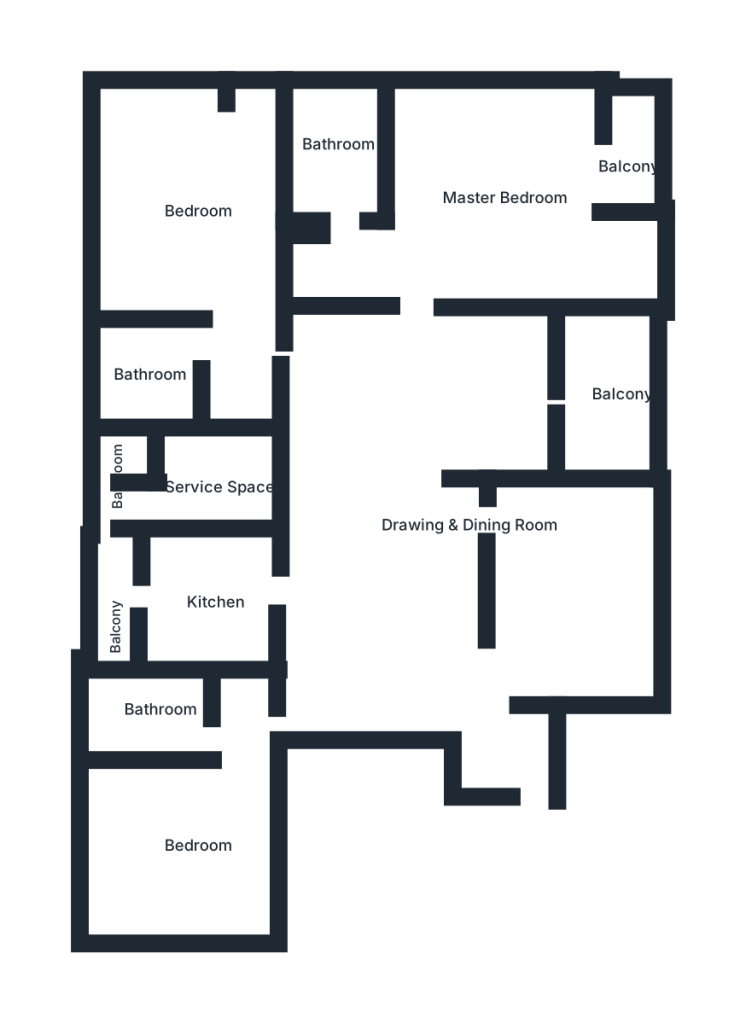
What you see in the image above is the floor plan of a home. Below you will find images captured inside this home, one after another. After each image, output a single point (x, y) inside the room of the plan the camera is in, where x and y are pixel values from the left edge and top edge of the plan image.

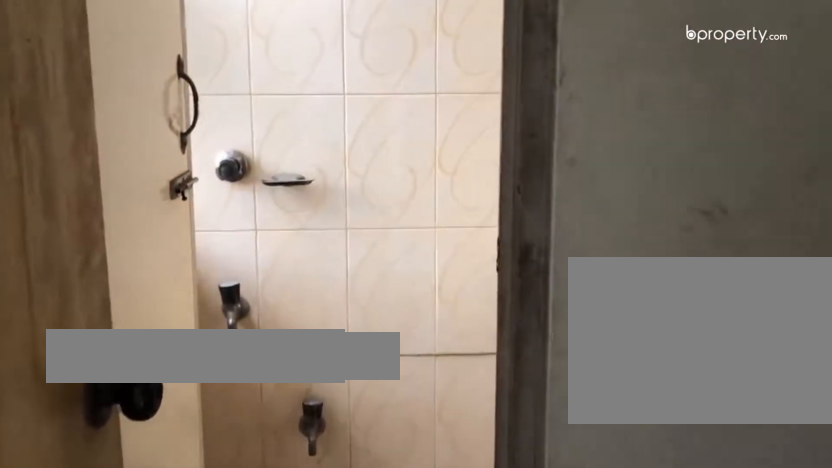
(224, 484)
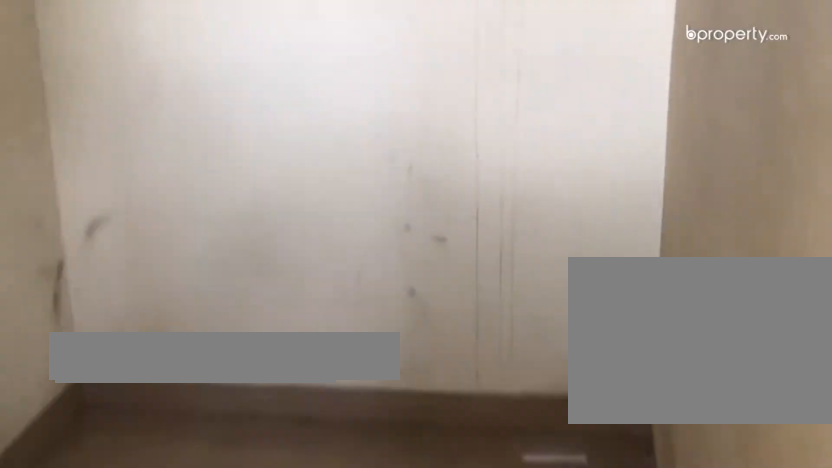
(224, 484)
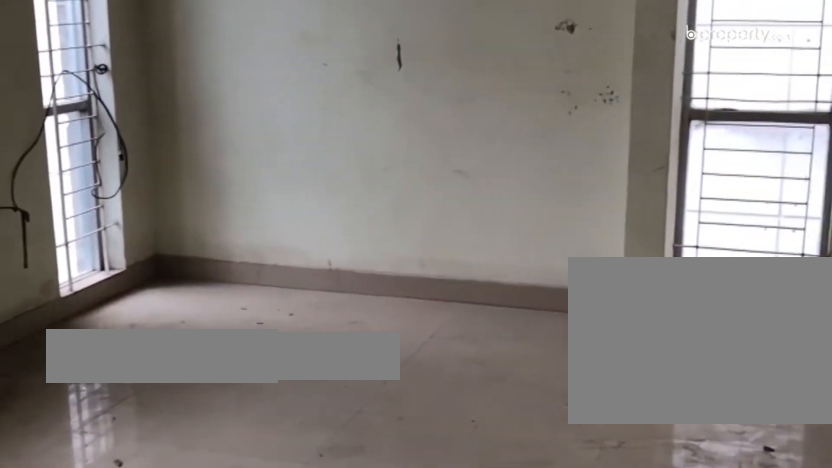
(190, 214)
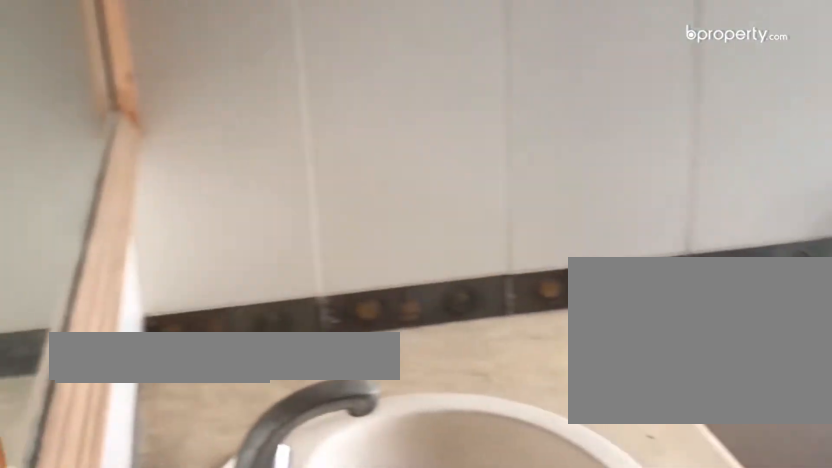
(150, 368)
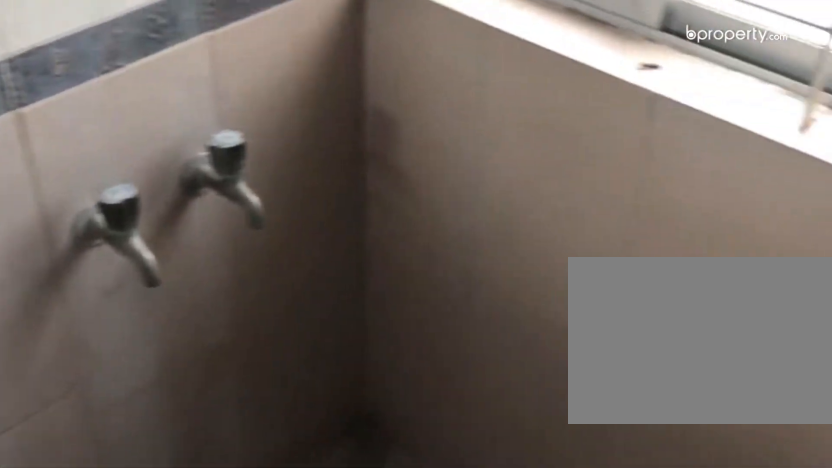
(150, 368)
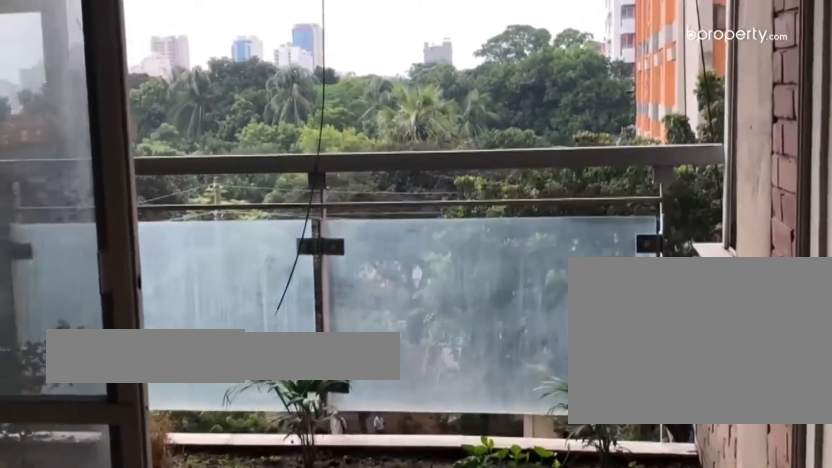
(601, 396)
